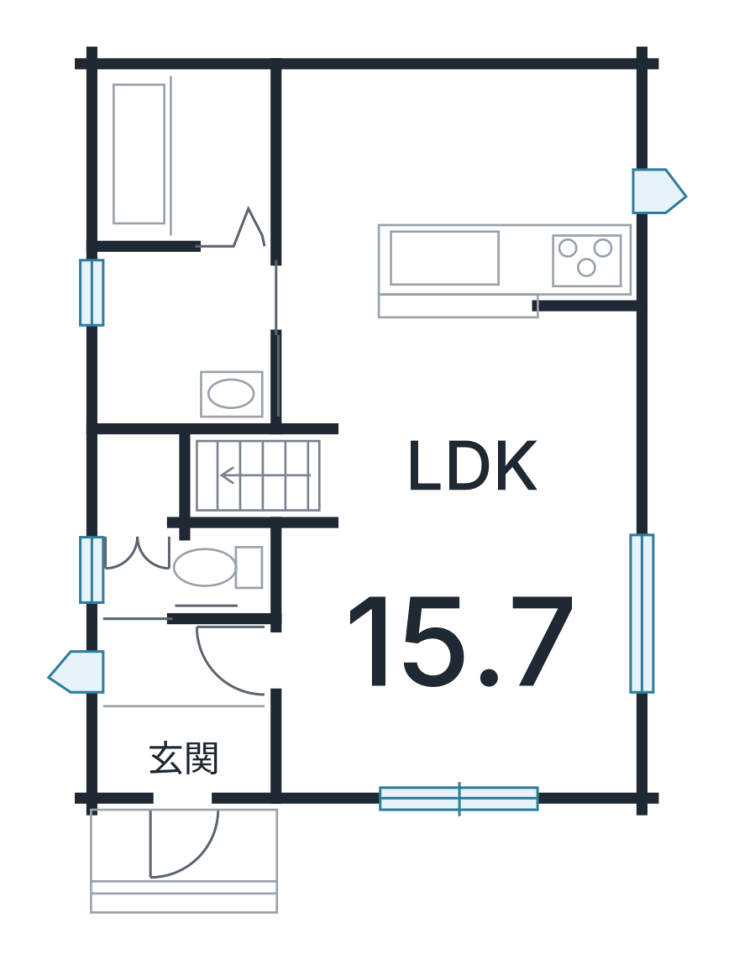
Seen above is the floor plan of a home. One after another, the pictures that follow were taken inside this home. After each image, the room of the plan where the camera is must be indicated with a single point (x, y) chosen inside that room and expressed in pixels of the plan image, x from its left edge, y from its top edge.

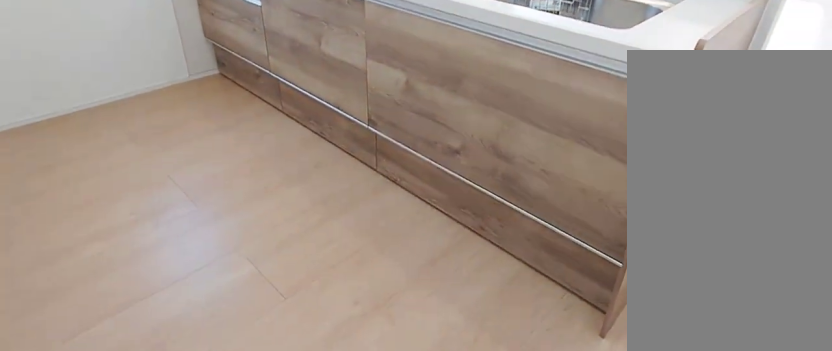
(475, 167)
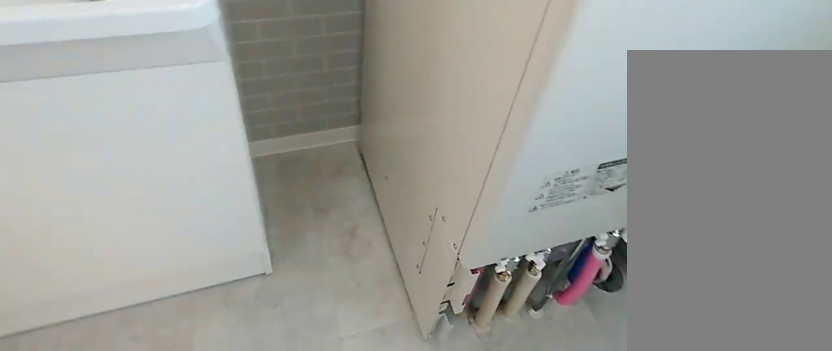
(180, 359)
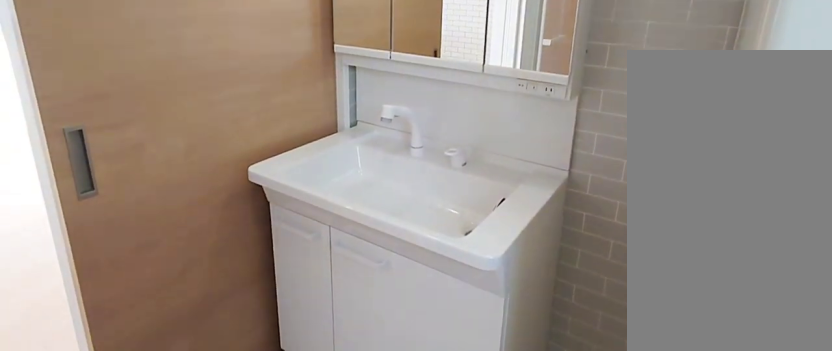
(180, 359)
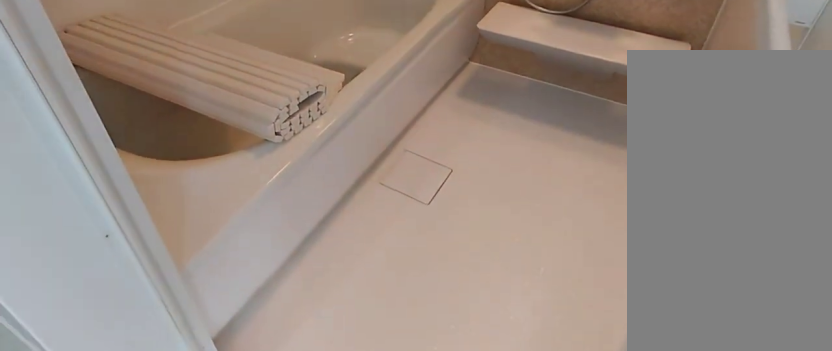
(180, 99)
